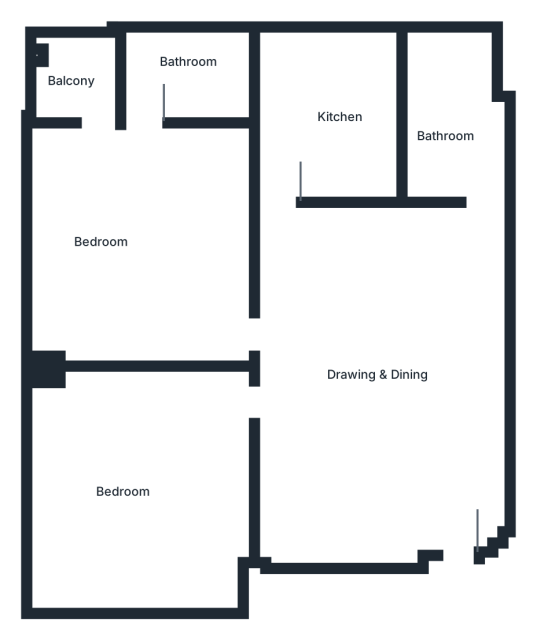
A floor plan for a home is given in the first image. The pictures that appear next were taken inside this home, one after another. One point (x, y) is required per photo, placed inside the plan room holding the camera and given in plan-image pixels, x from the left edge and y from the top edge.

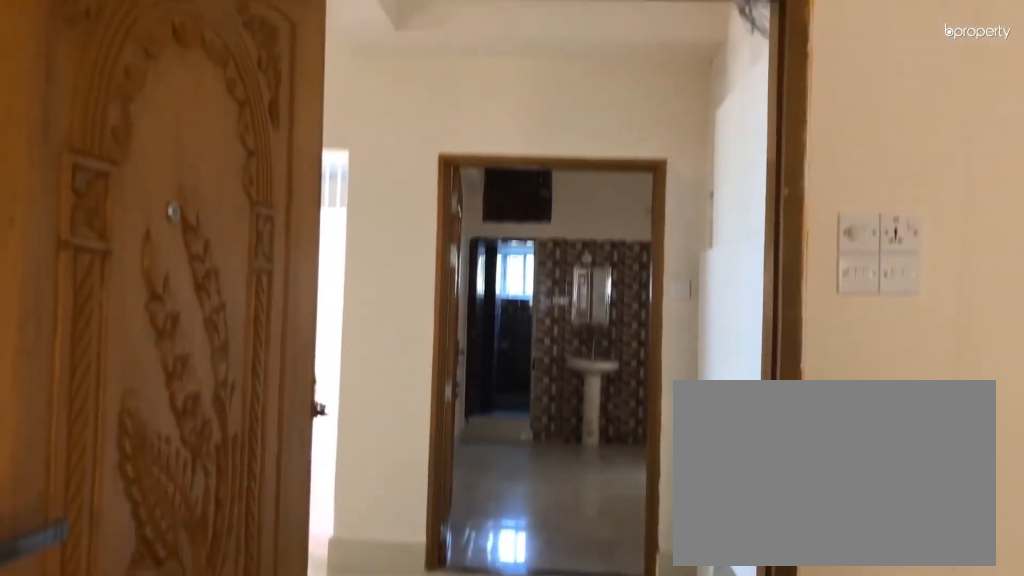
(394, 356)
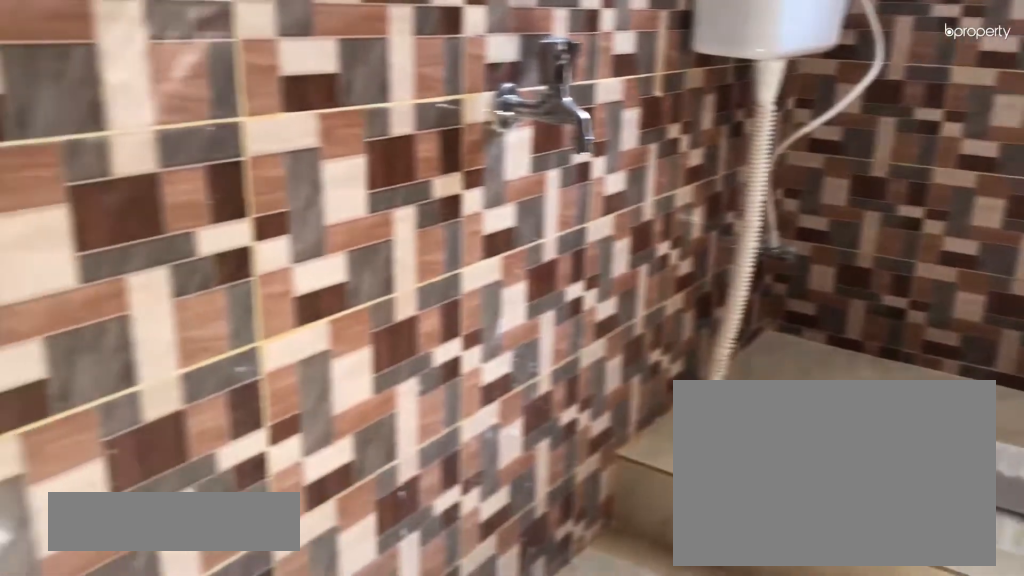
(460, 145)
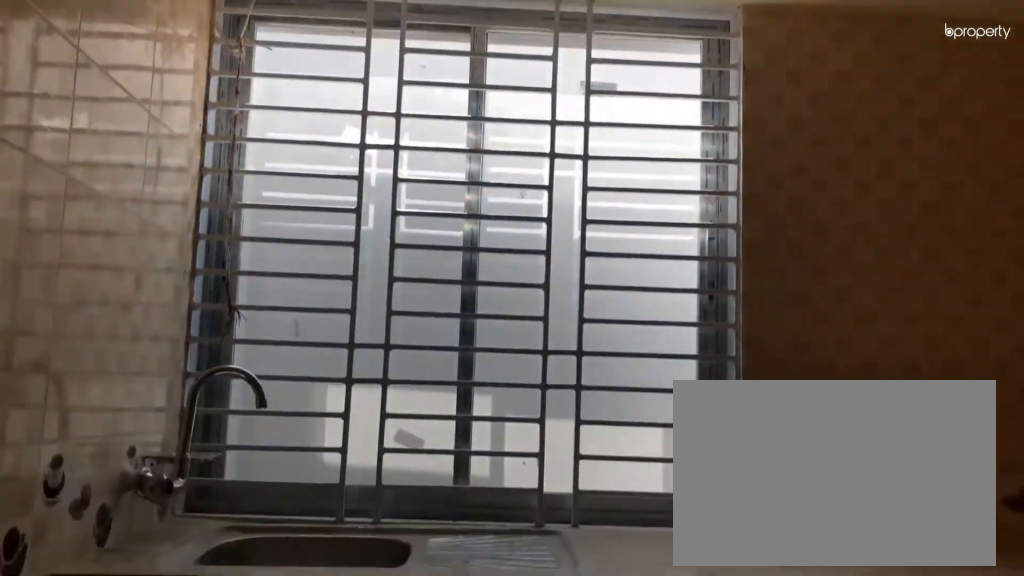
(329, 122)
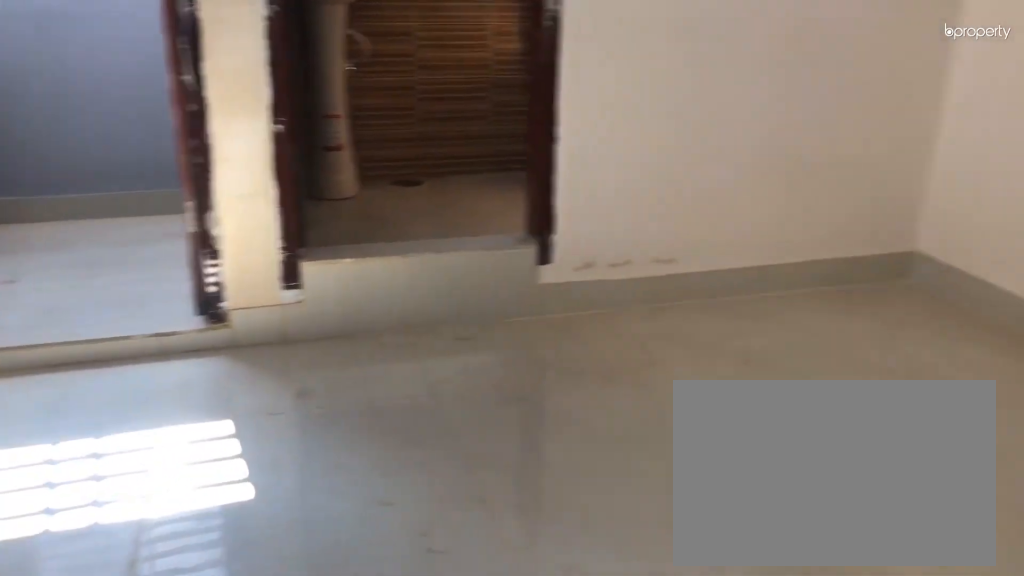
(145, 212)
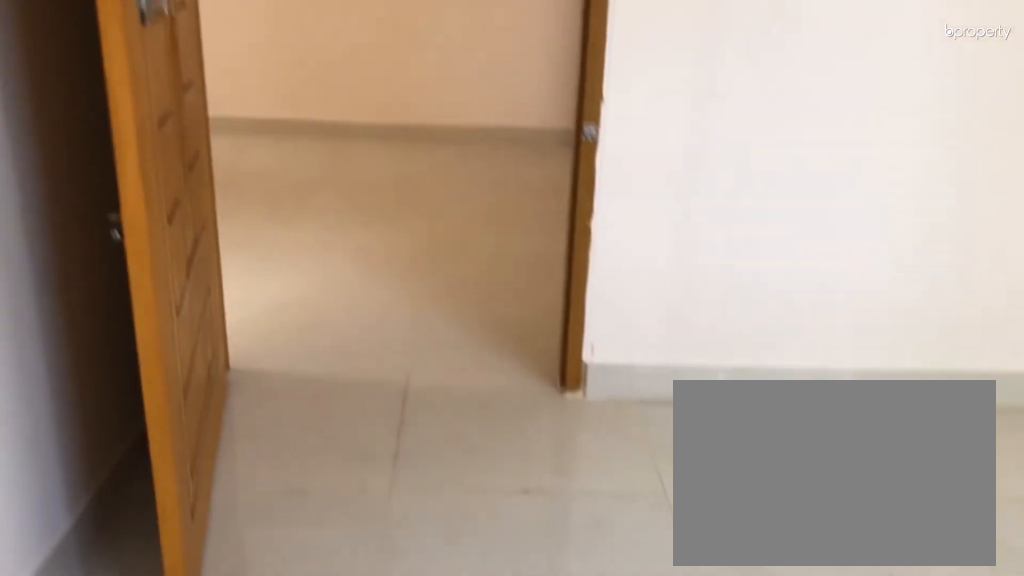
(141, 481)
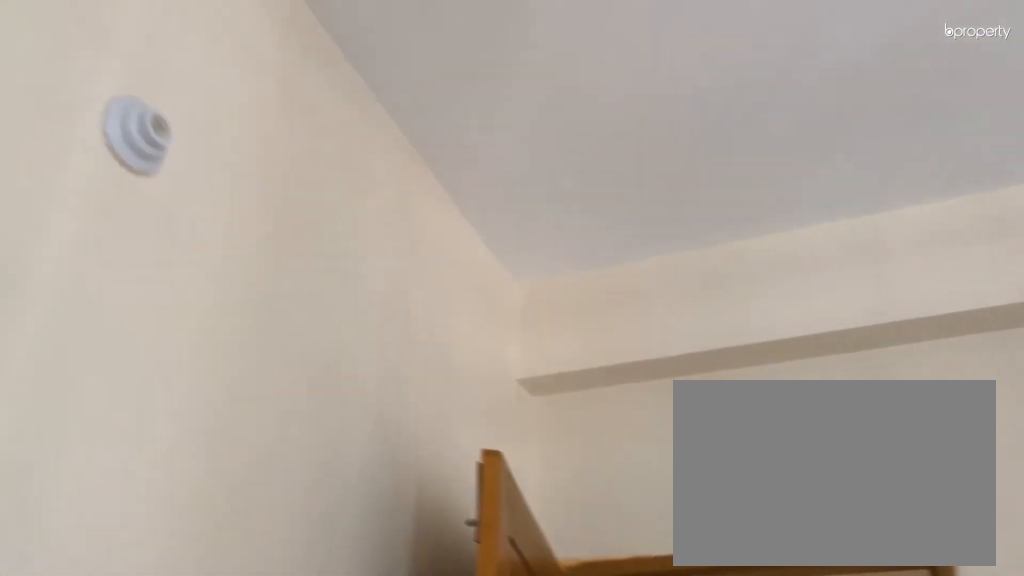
(141, 481)
